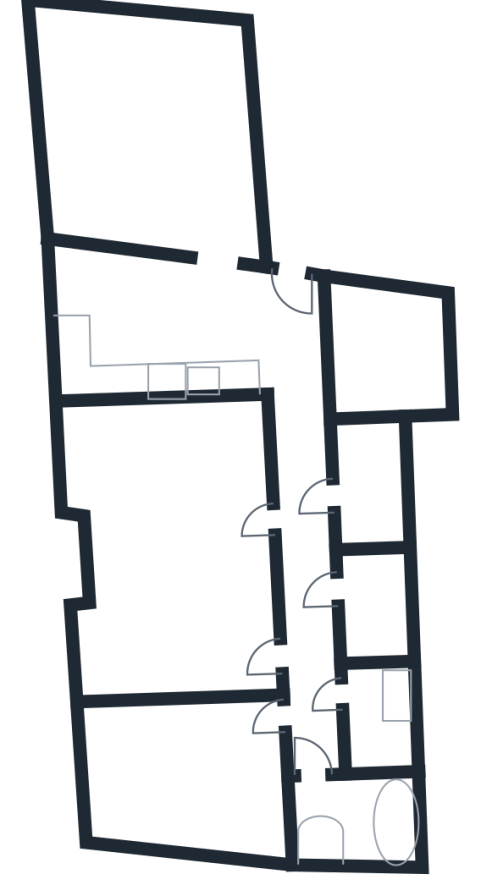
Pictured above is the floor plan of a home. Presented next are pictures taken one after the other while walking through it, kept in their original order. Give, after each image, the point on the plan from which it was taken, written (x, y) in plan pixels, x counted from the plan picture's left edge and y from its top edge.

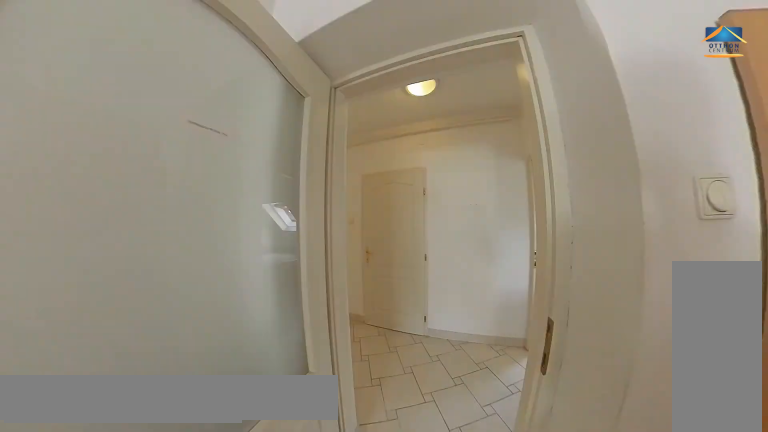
(288, 718)
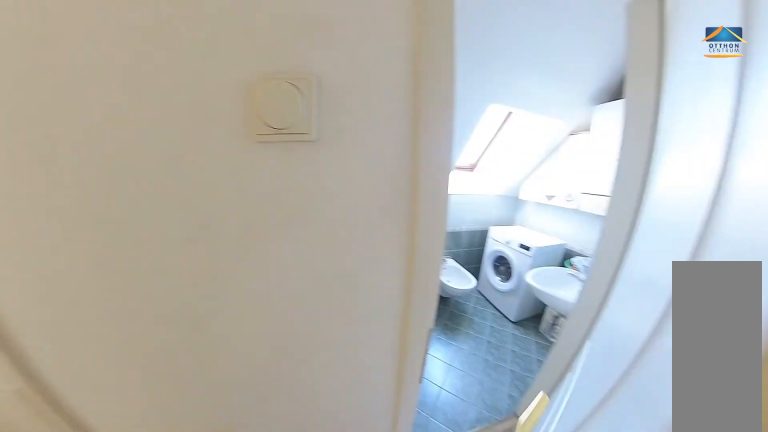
(339, 697)
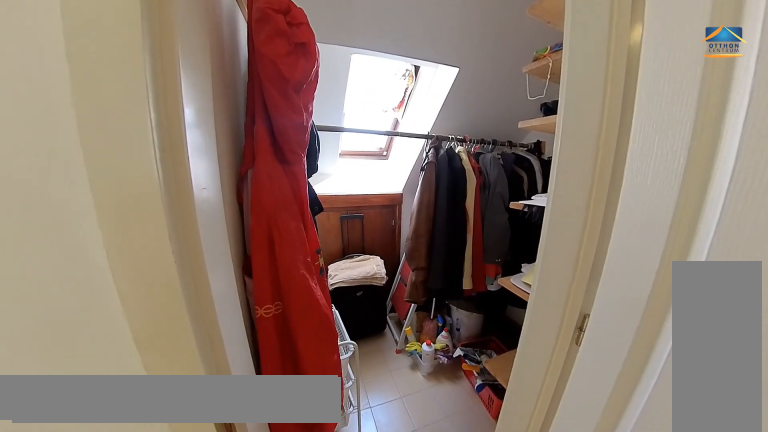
(316, 604)
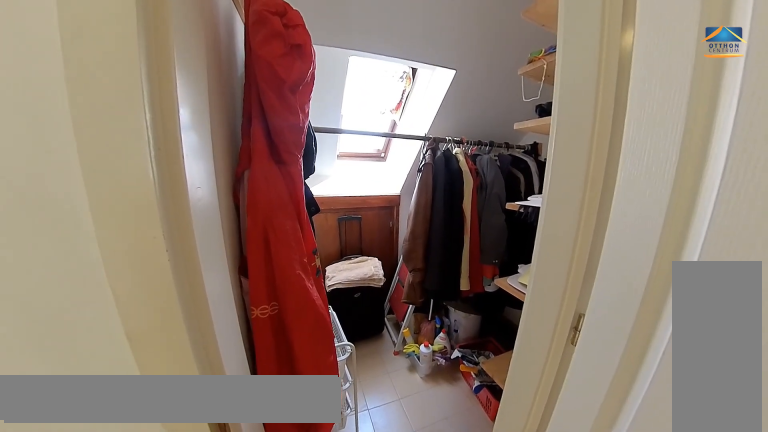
(316, 604)
